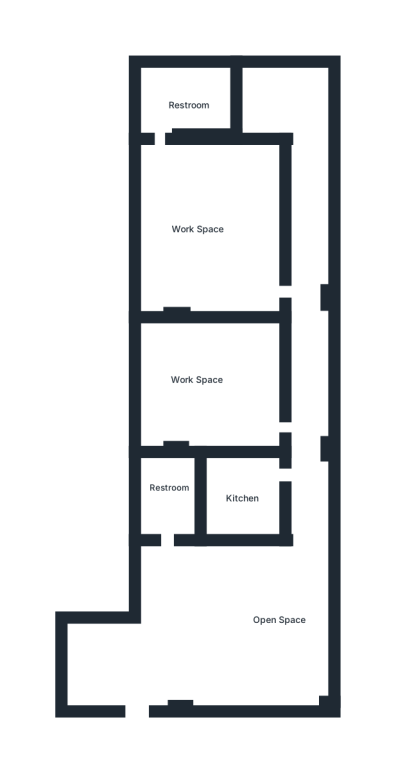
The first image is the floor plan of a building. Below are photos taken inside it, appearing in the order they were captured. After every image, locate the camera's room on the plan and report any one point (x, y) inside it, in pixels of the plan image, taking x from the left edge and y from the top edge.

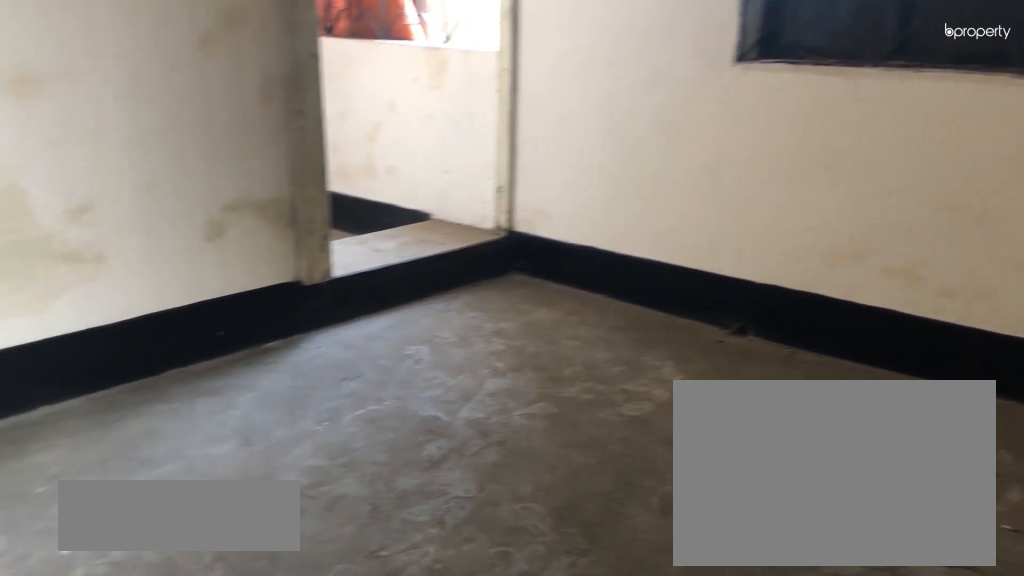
(266, 617)
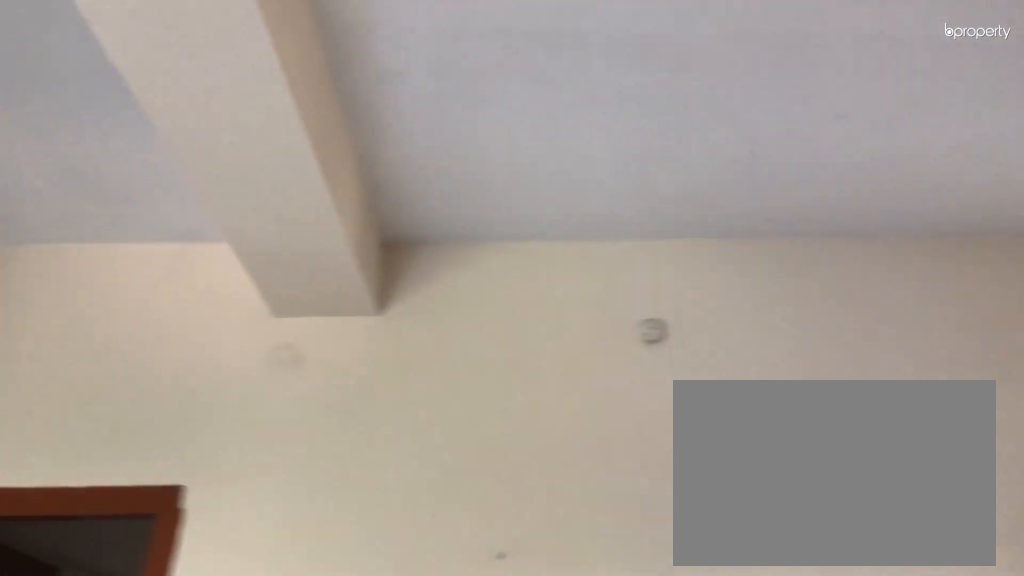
(266, 617)
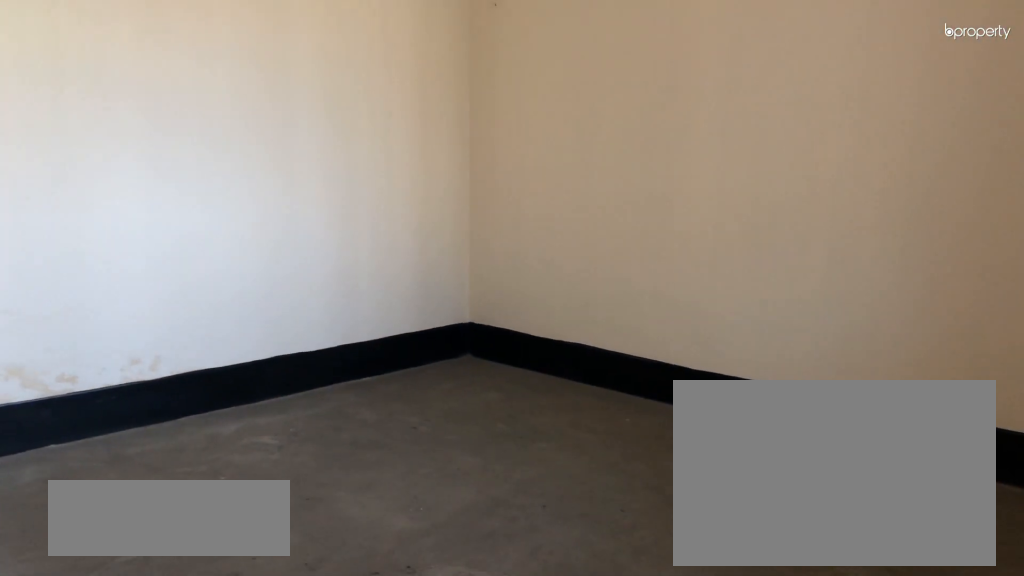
(194, 388)
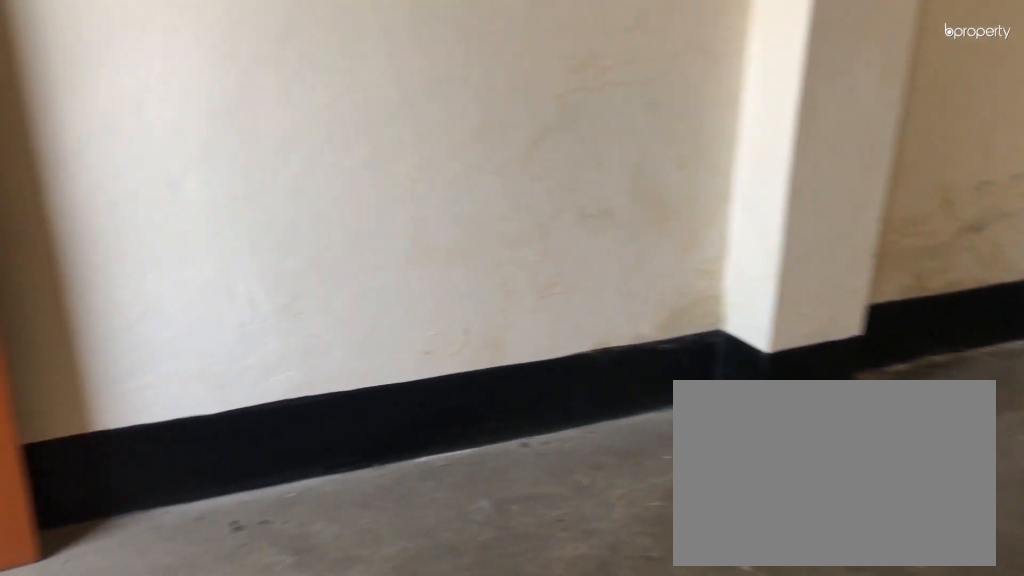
(194, 388)
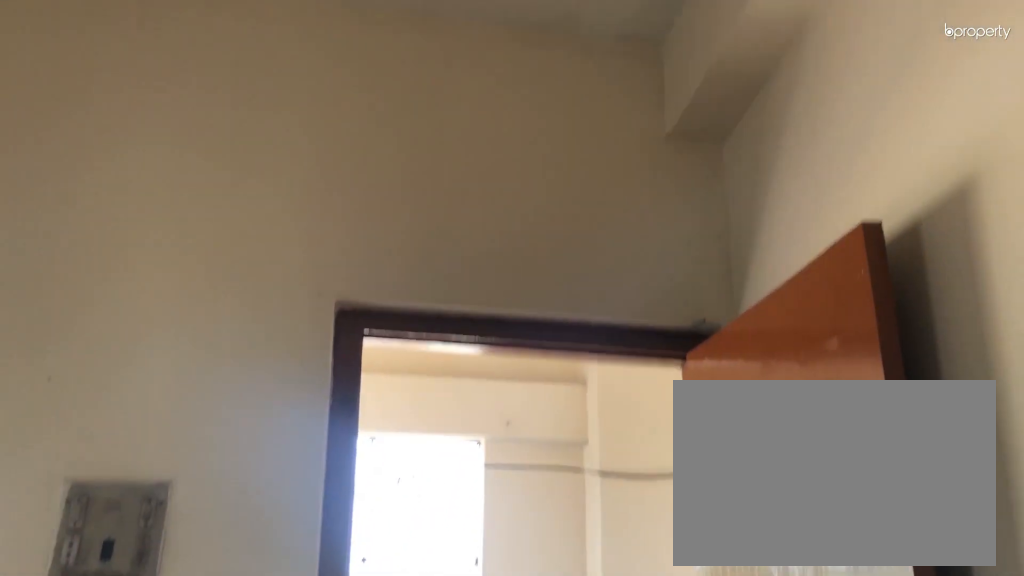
(194, 225)
